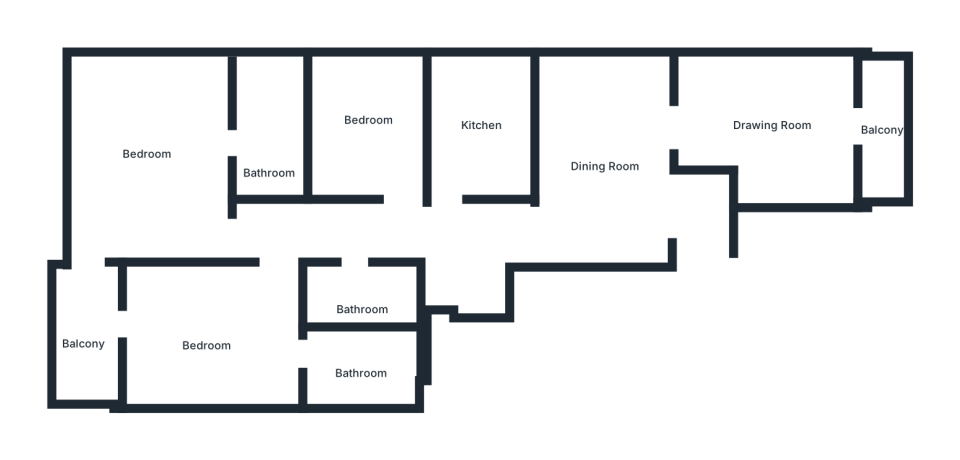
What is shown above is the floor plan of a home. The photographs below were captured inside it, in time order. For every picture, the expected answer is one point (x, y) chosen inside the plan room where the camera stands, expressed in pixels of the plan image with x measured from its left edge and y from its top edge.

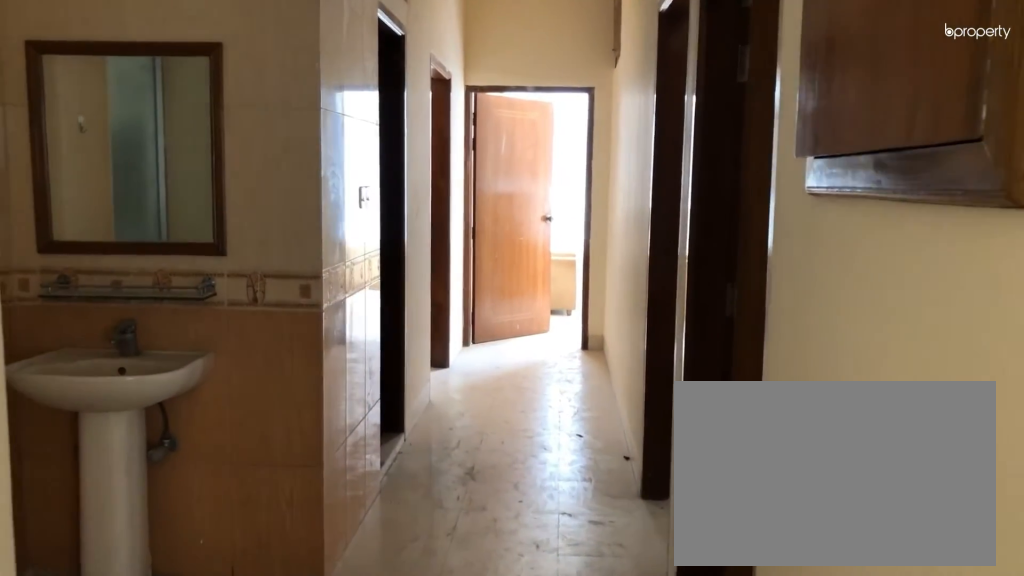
(610, 164)
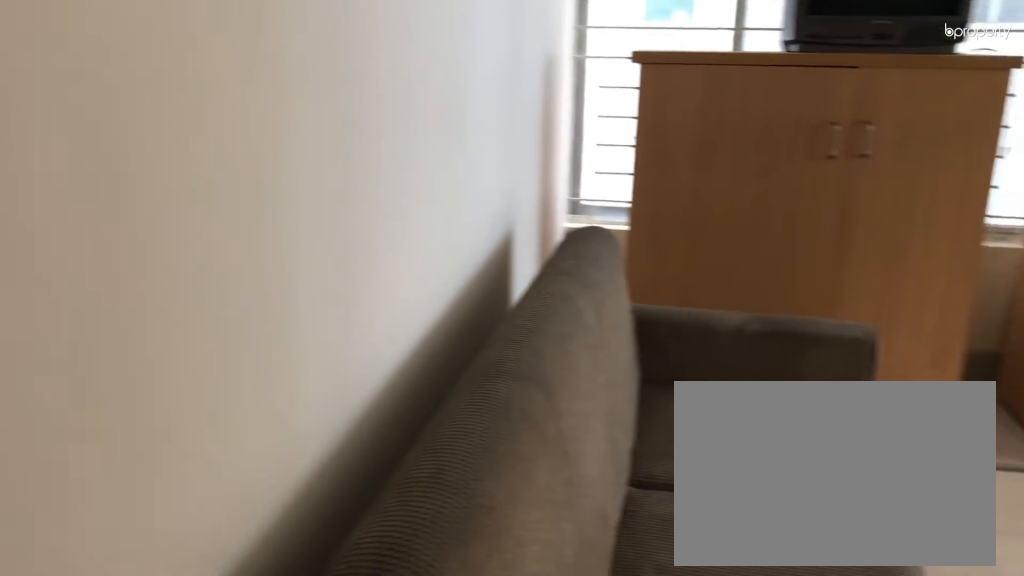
(610, 164)
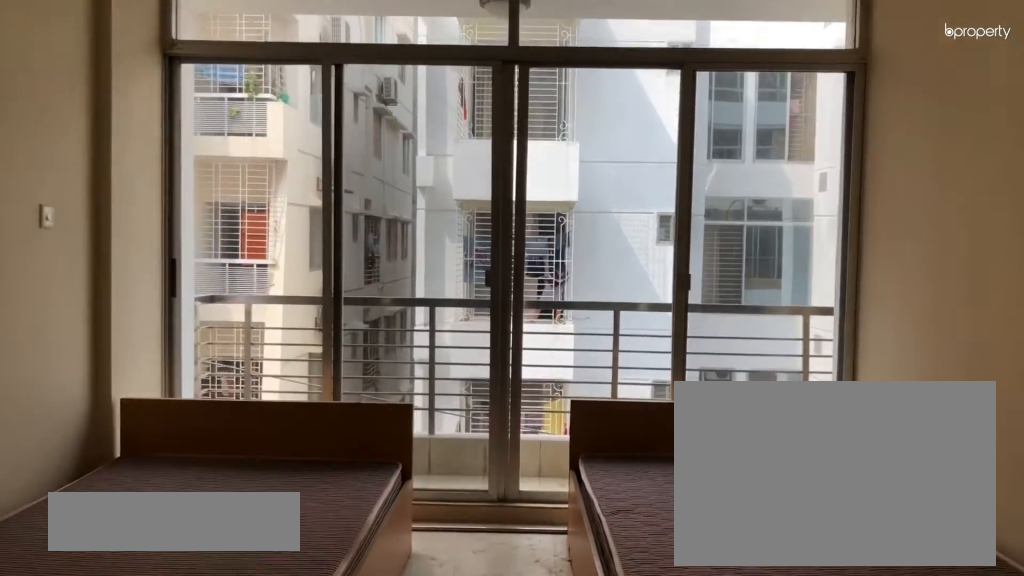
(778, 127)
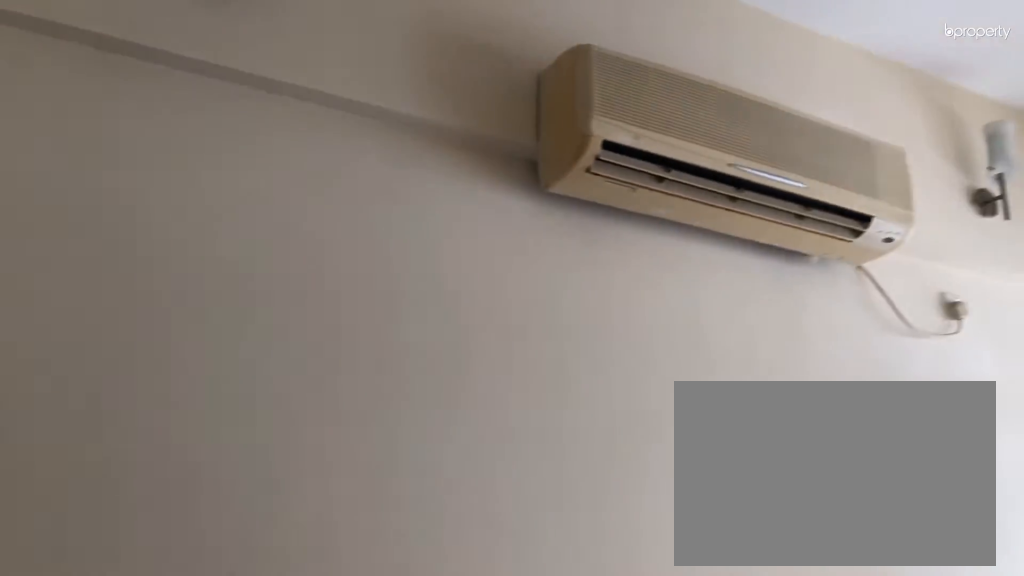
(778, 127)
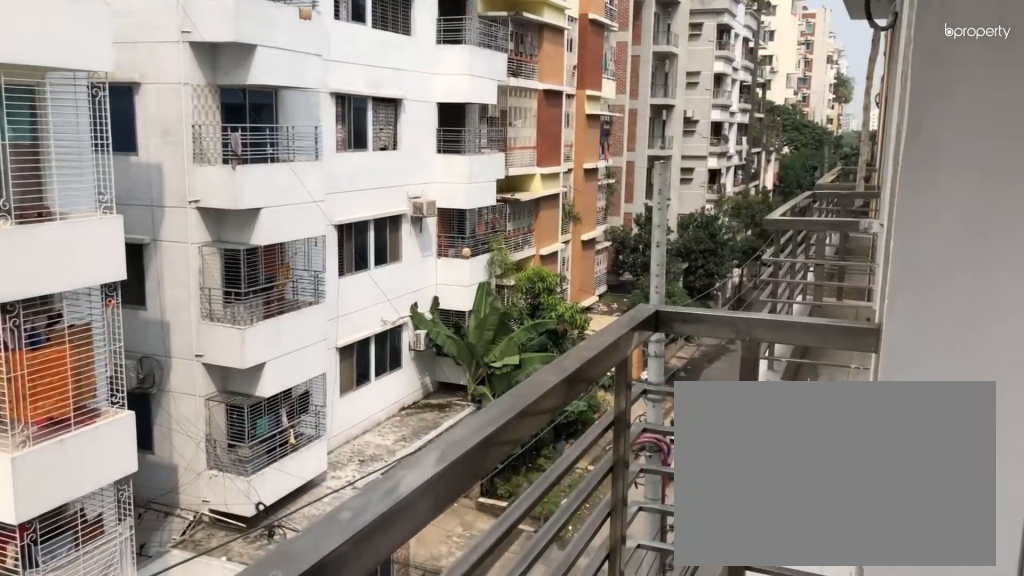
(885, 143)
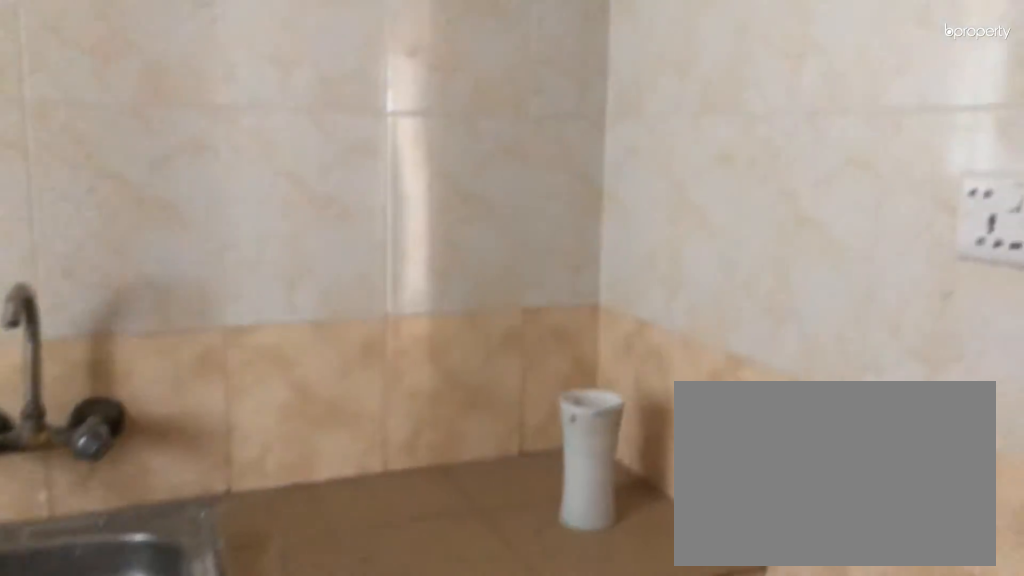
(487, 129)
